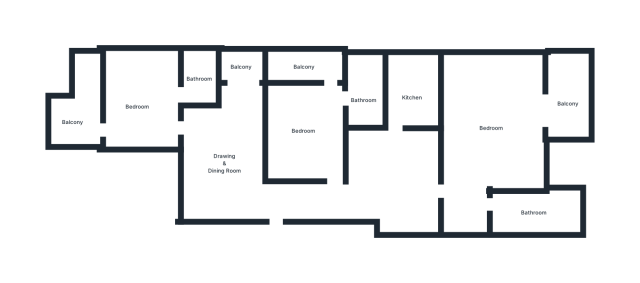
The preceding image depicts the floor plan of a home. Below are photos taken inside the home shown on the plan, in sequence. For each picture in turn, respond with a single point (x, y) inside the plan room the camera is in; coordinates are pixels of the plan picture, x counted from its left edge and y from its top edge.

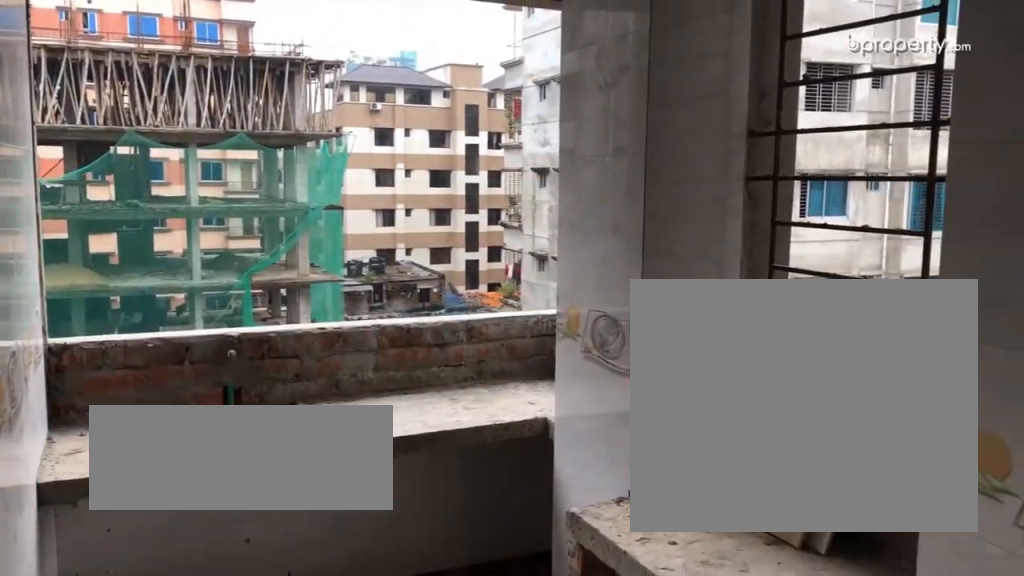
(411, 98)
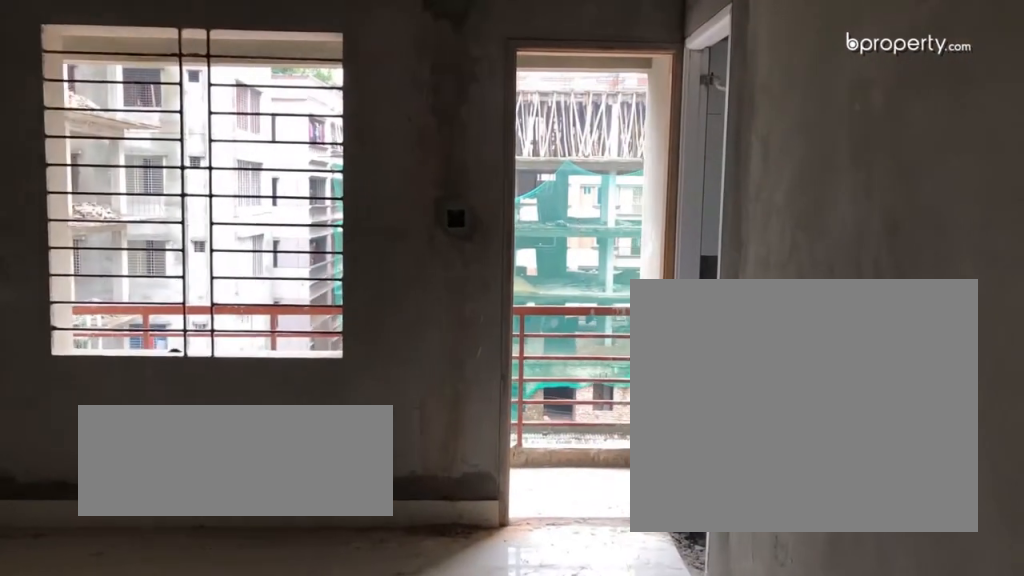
(305, 131)
